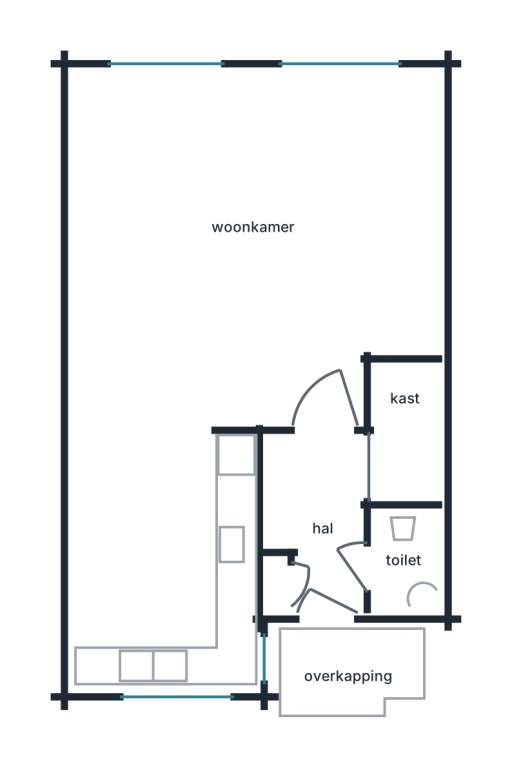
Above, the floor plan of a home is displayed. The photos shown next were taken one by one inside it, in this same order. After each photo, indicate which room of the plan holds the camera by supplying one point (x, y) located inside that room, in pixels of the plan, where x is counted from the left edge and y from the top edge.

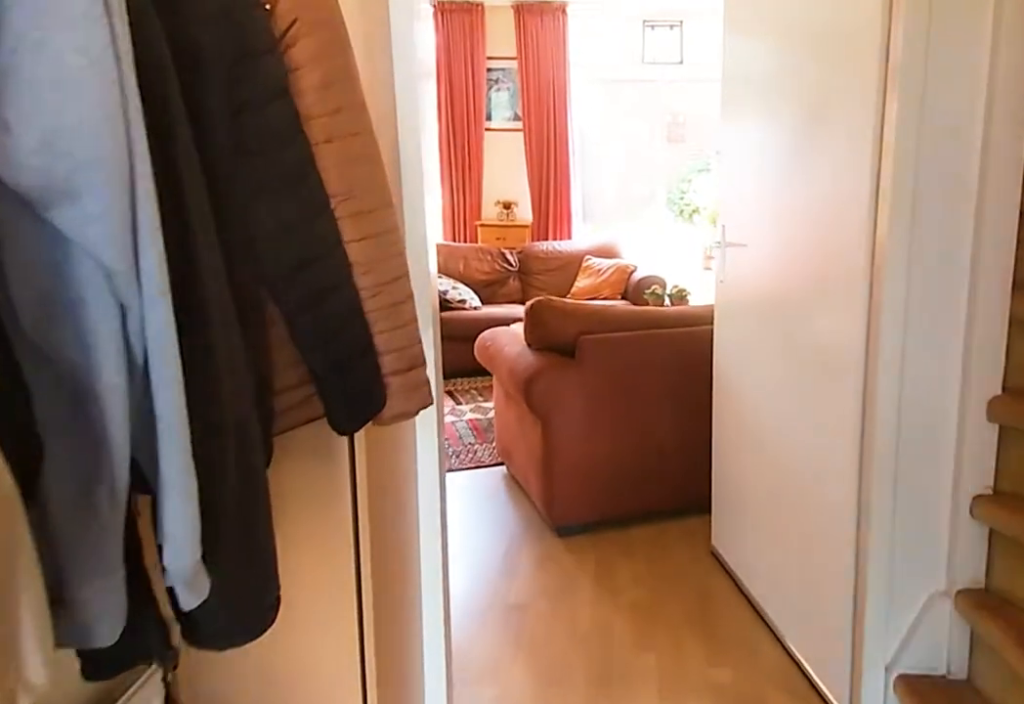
(318, 511)
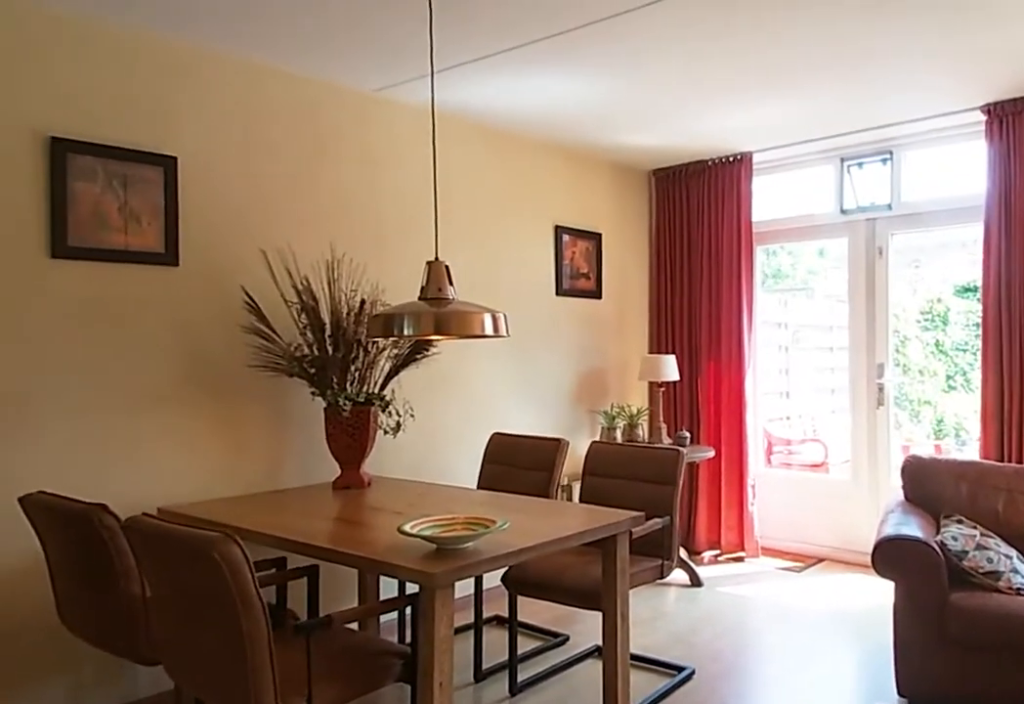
(304, 252)
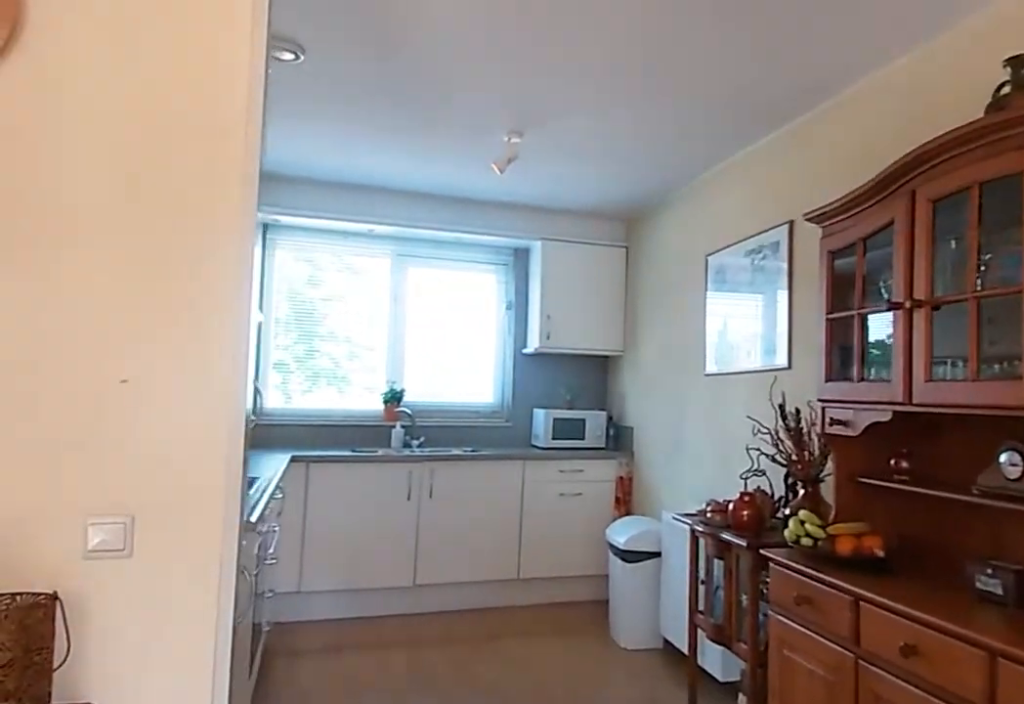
(312, 257)
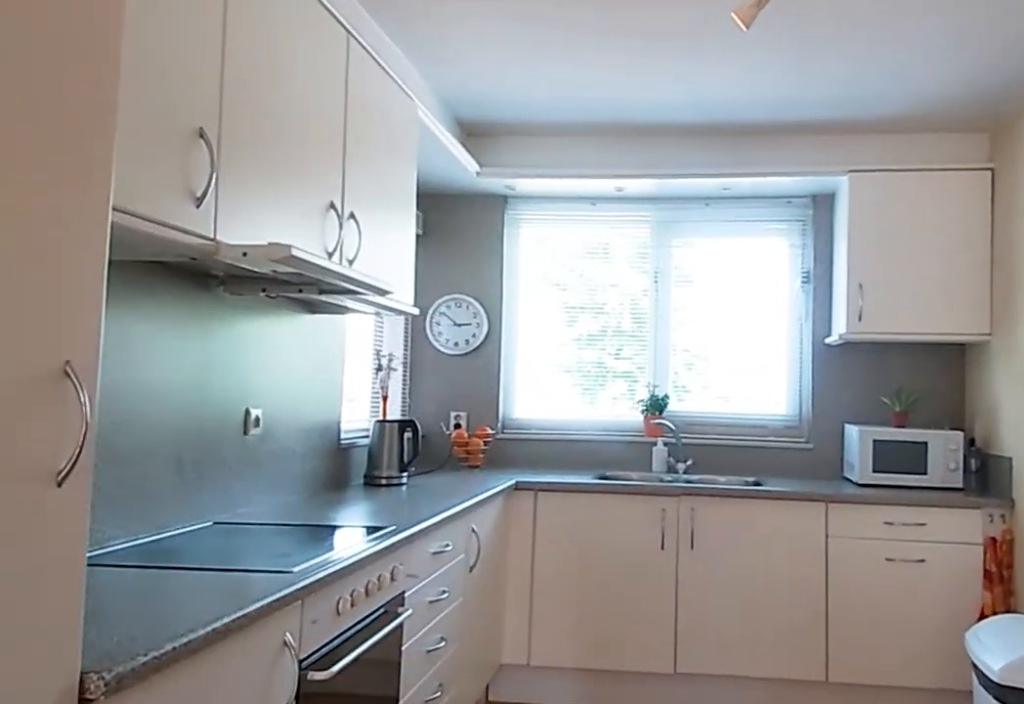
(165, 556)
